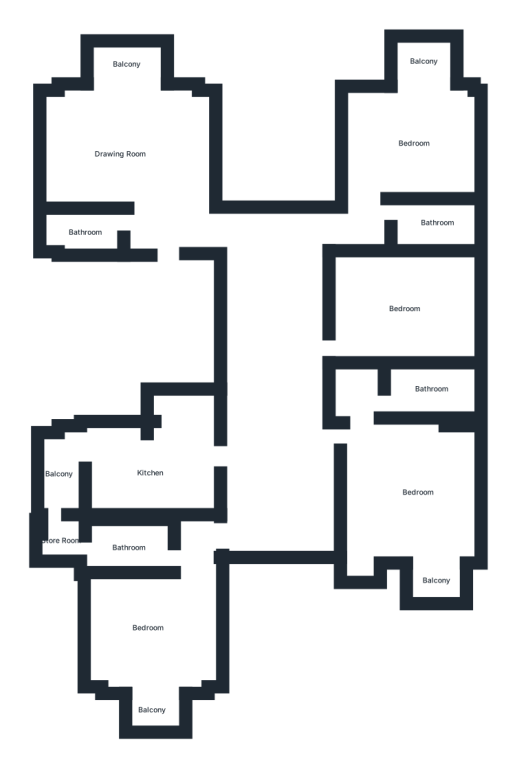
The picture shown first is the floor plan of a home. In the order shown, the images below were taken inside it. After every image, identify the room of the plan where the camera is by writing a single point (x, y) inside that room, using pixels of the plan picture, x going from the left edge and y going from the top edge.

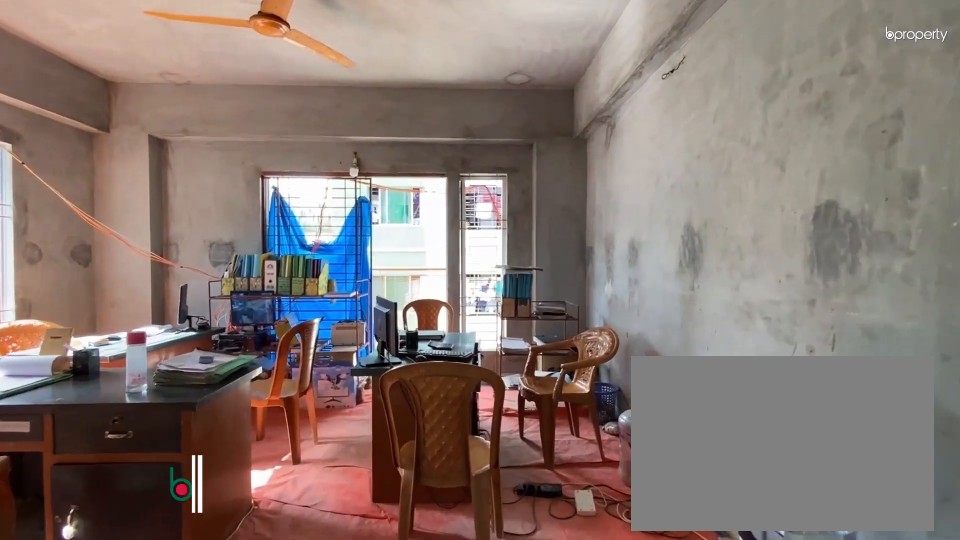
(167, 208)
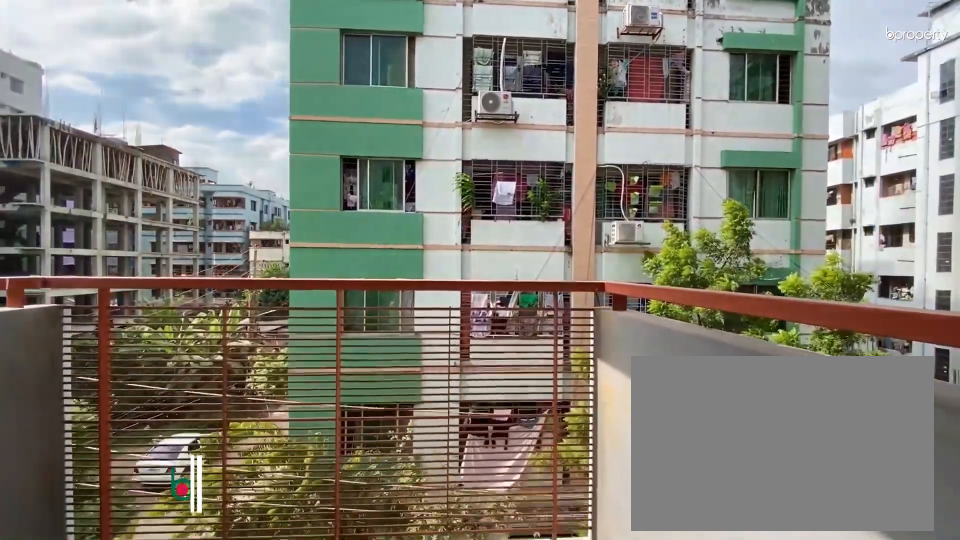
(129, 78)
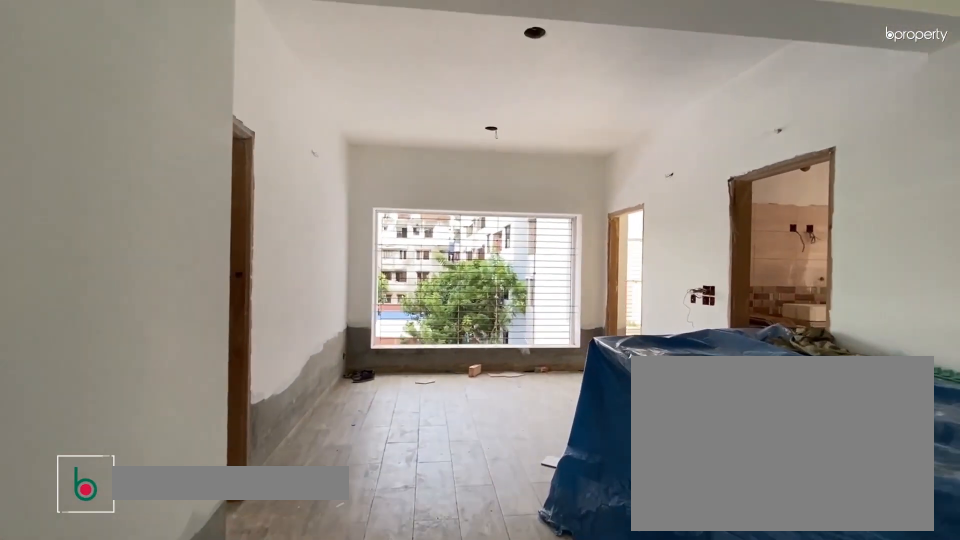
(278, 393)
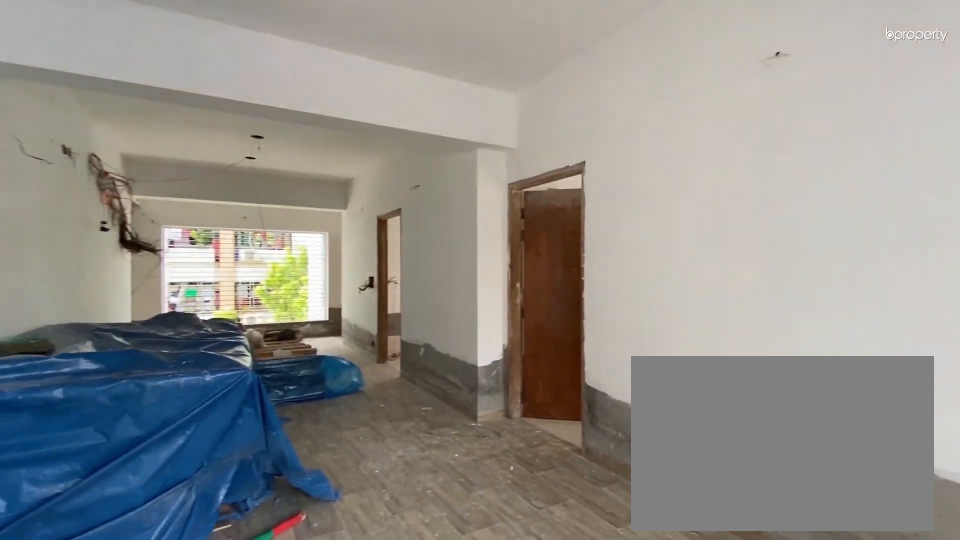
(278, 393)
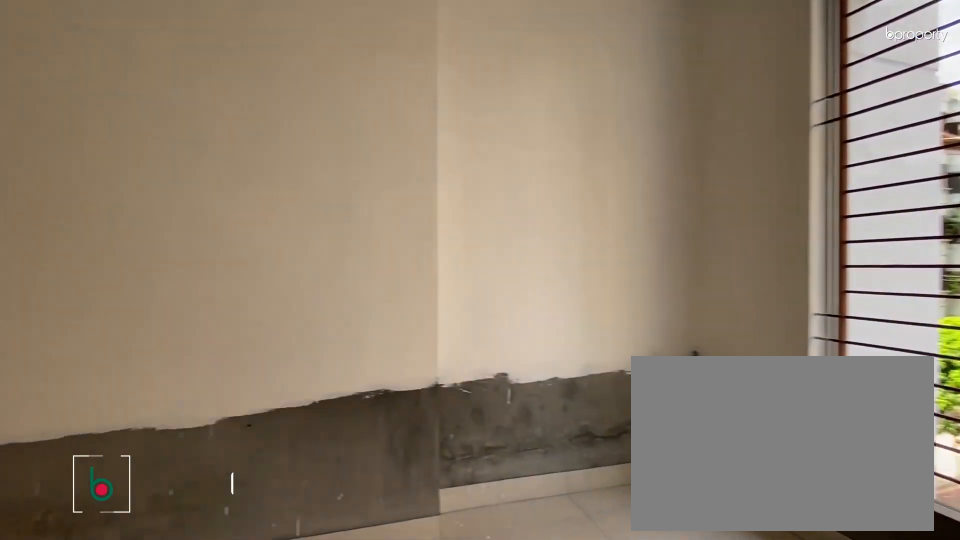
(406, 308)
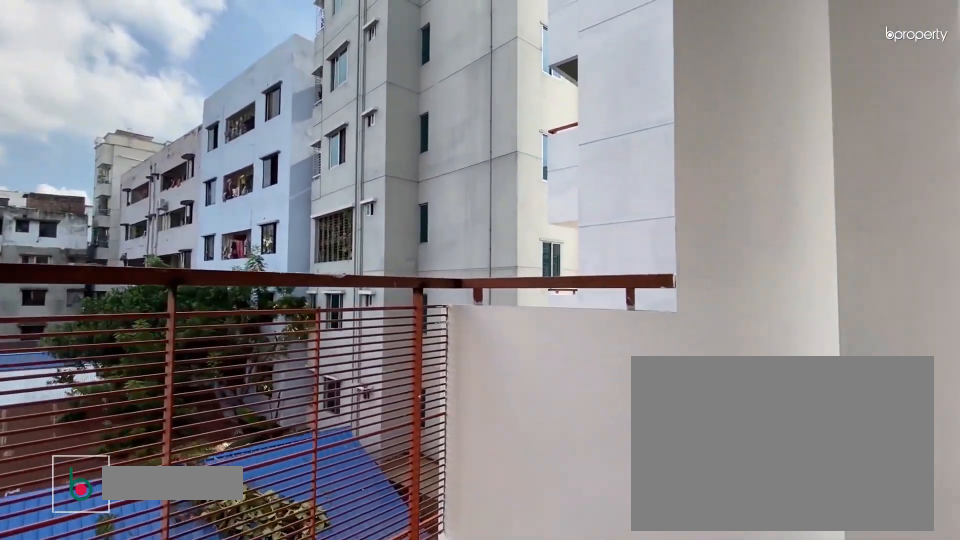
(435, 580)
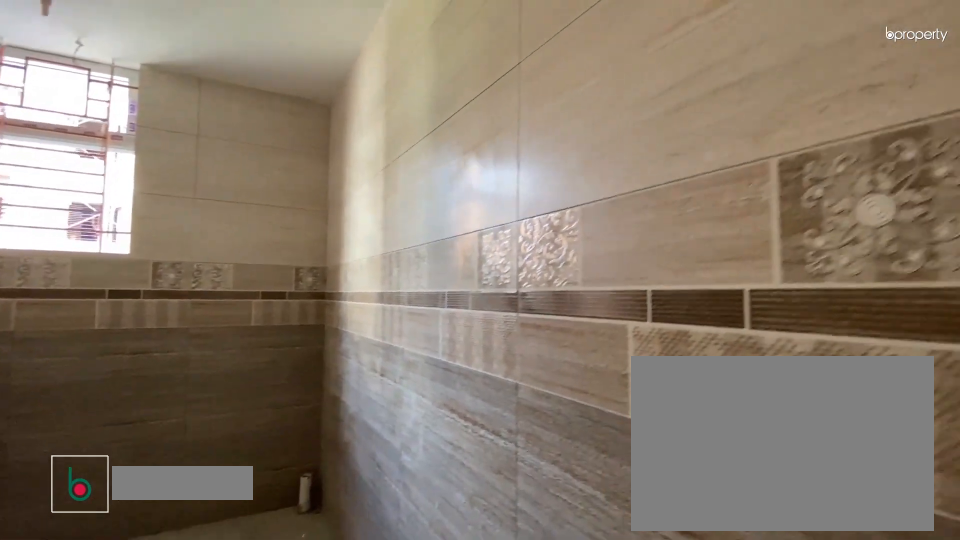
(430, 391)
